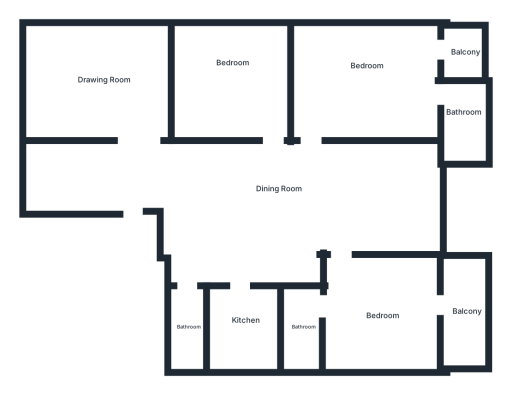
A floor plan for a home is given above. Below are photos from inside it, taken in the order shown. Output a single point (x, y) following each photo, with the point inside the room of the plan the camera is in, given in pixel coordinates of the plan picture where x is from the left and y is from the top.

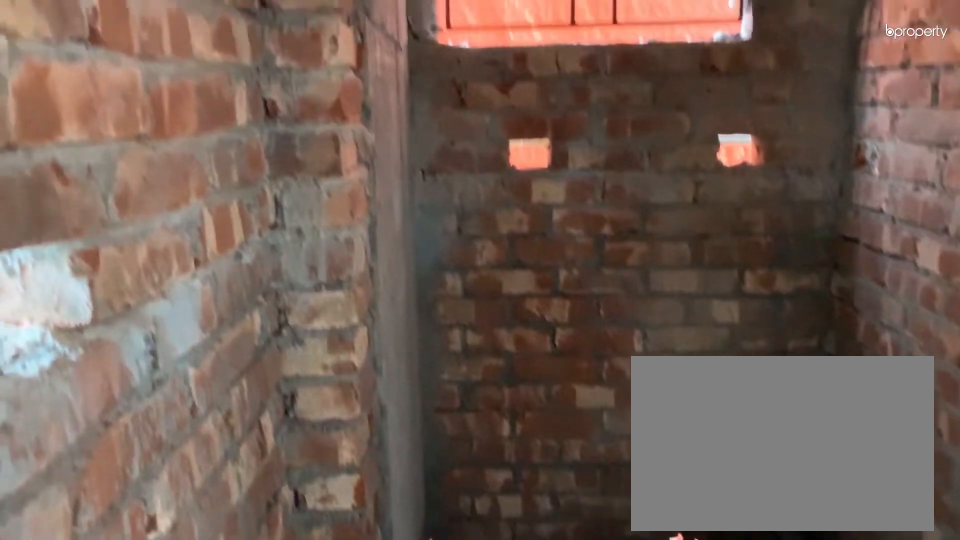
(303, 329)
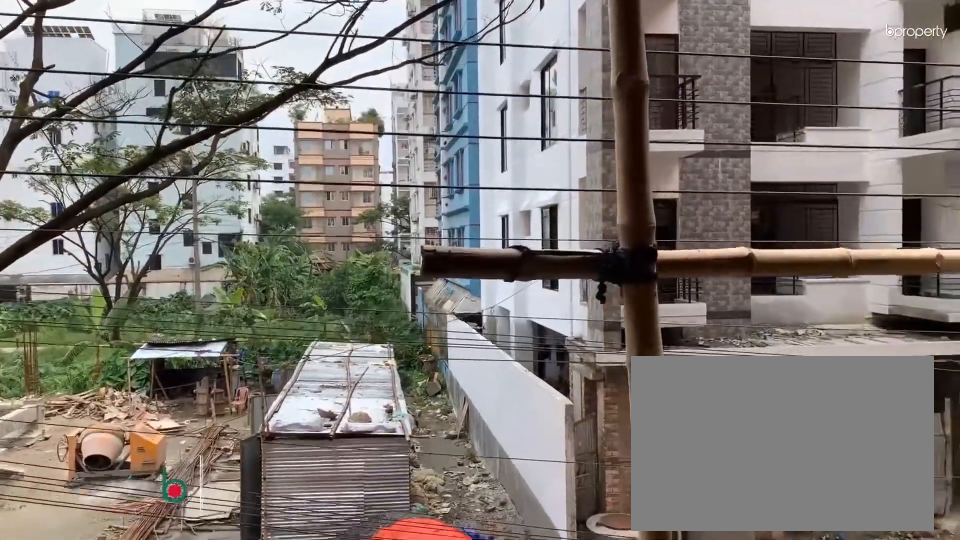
(456, 312)
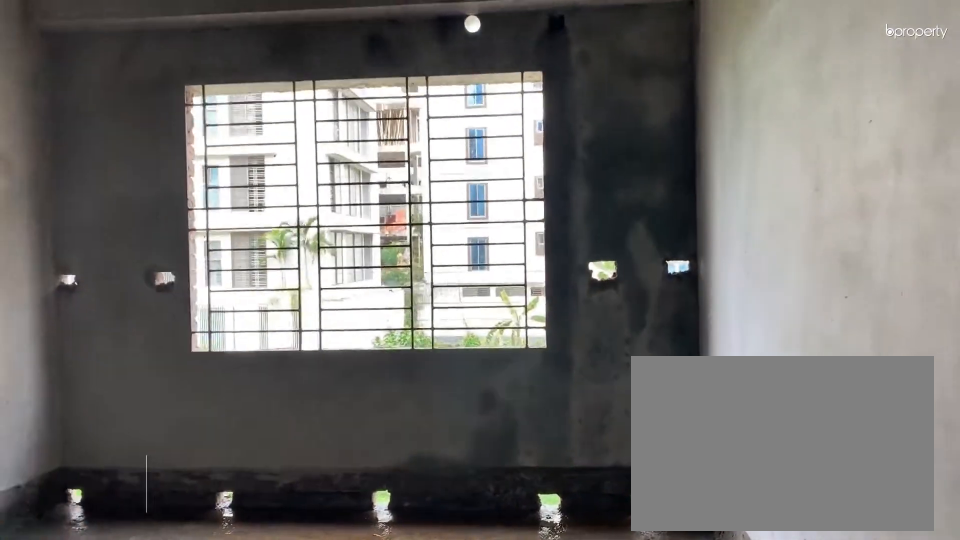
(252, 103)
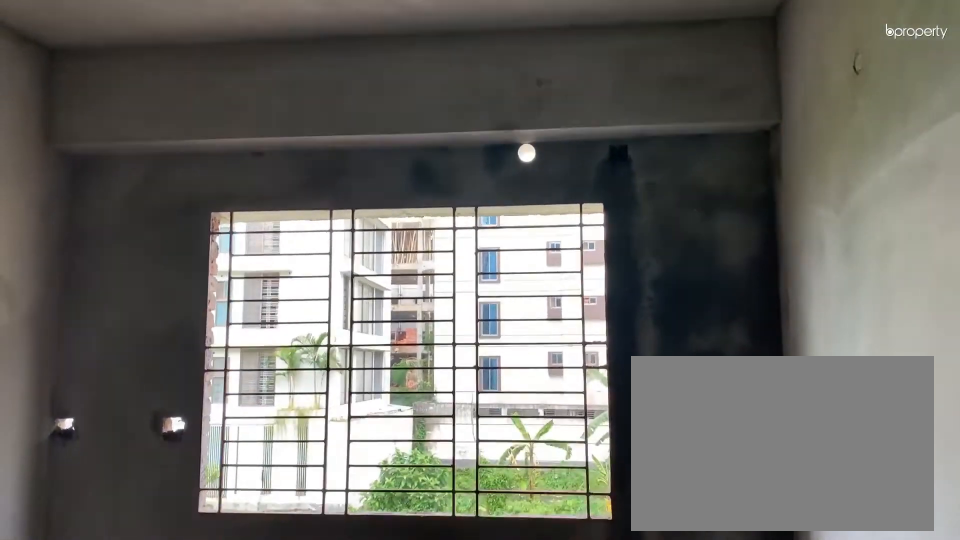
(227, 70)
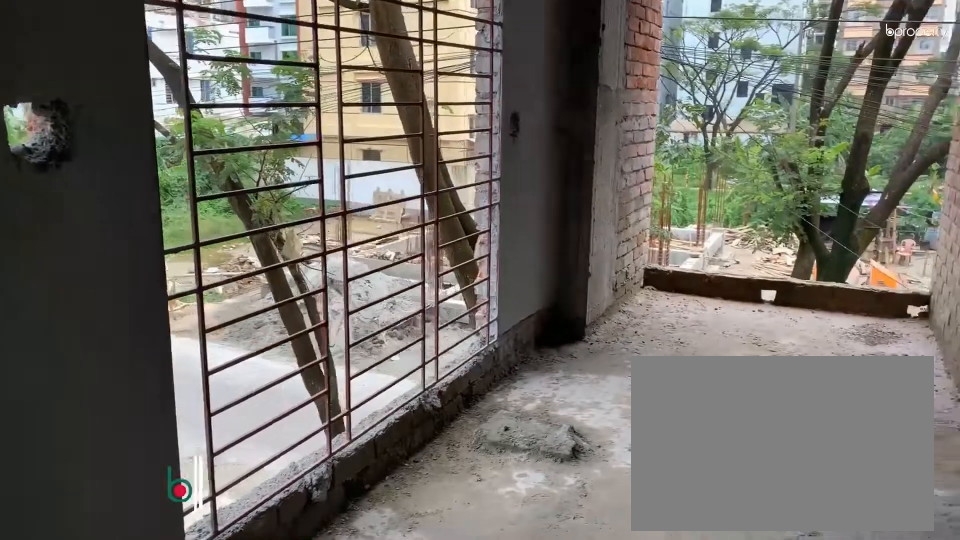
(368, 69)
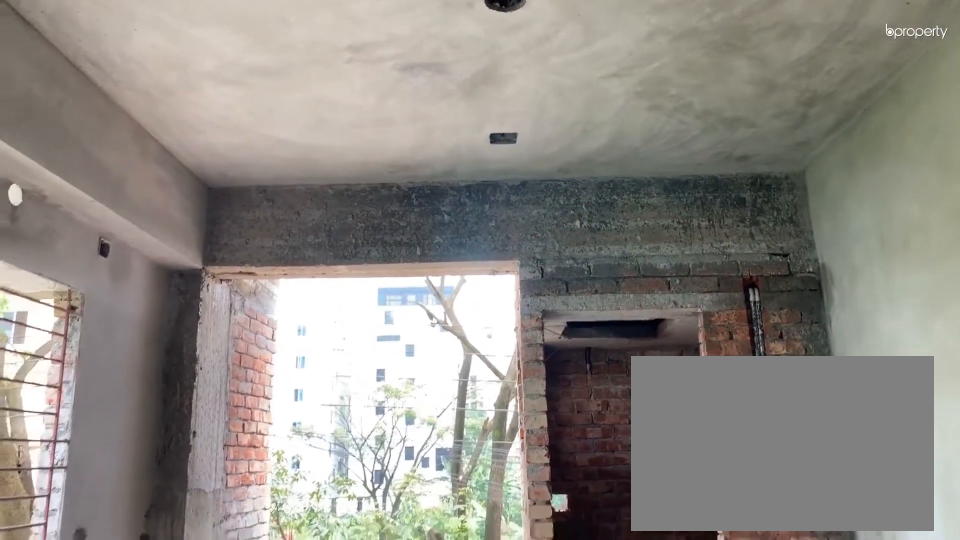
(368, 69)
